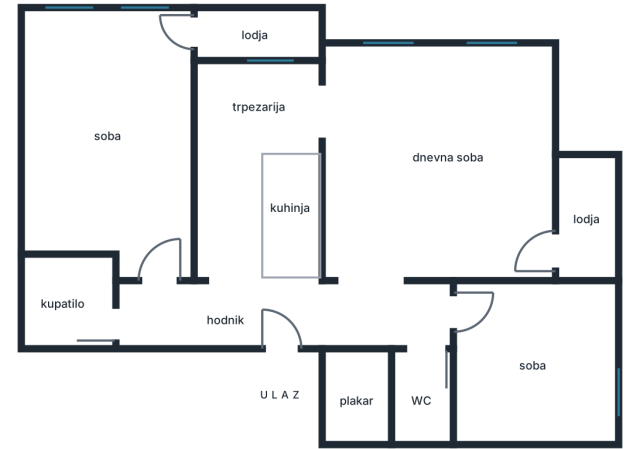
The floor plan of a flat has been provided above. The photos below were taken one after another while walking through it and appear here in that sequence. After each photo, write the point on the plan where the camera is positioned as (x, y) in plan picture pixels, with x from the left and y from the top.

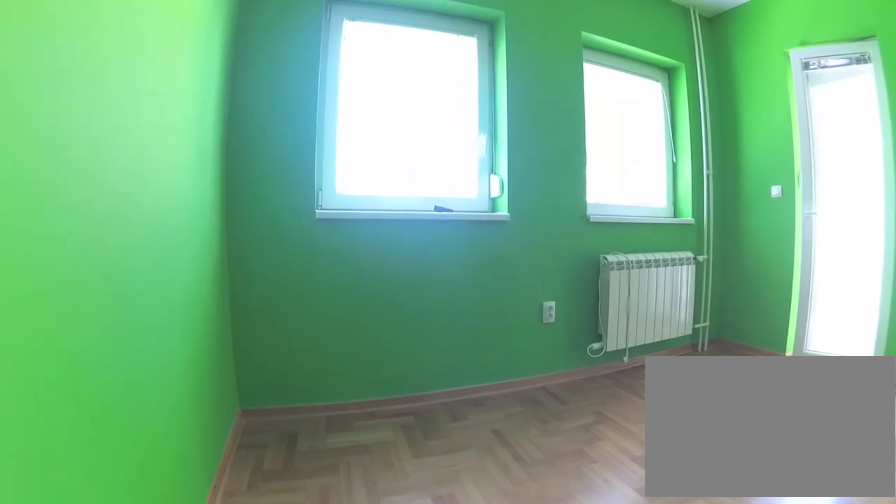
(62, 124)
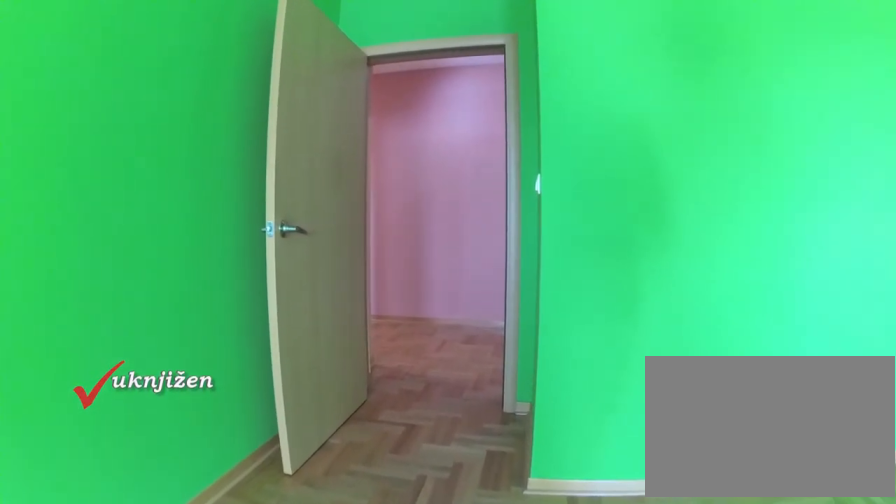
(129, 179)
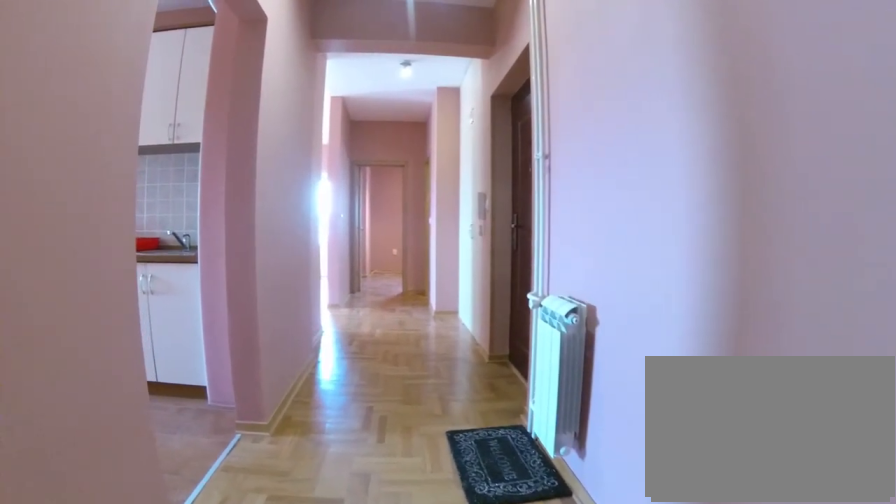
(152, 317)
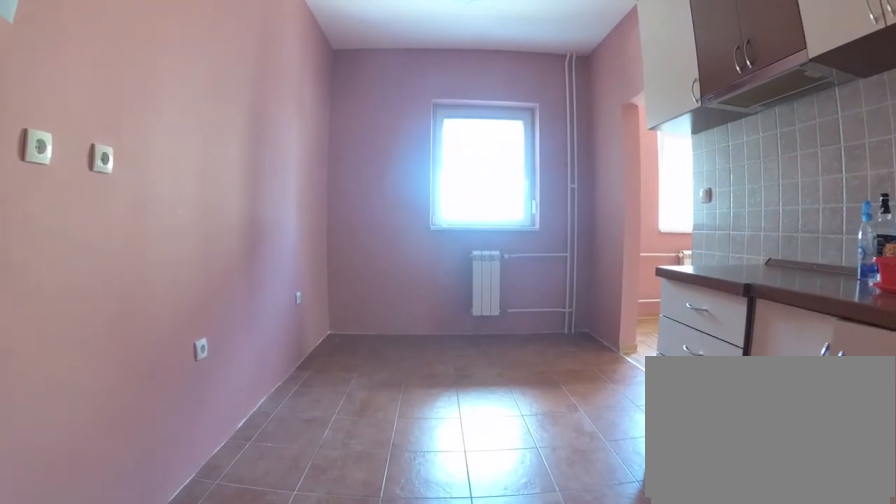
(231, 262)
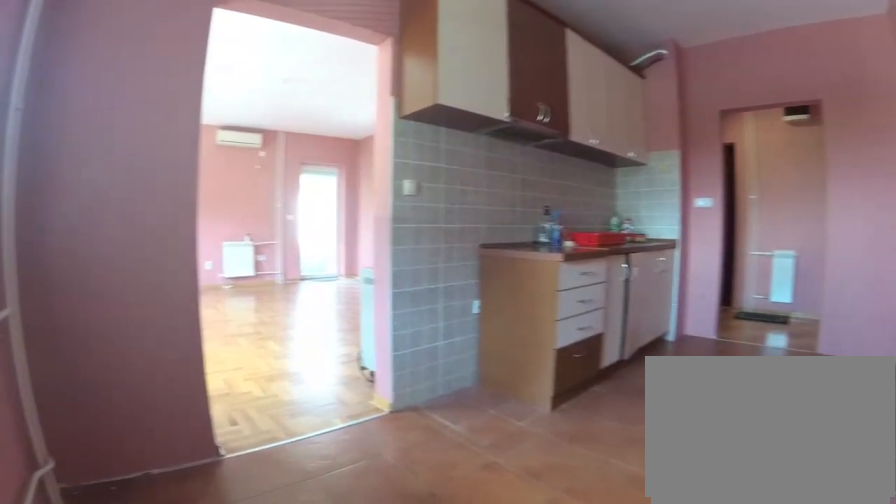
(214, 102)
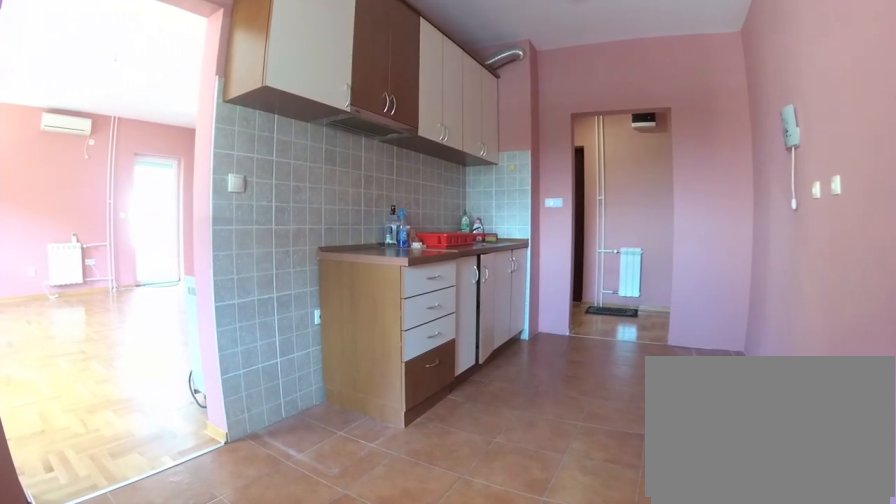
(220, 96)
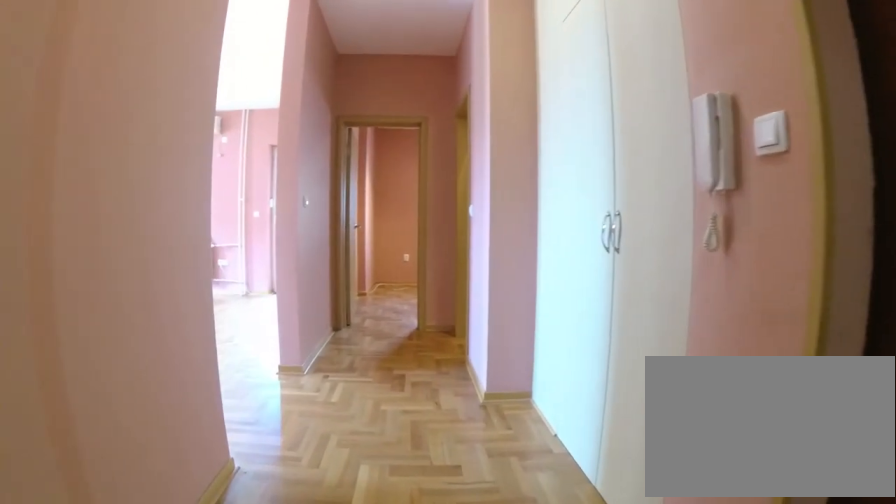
(243, 316)
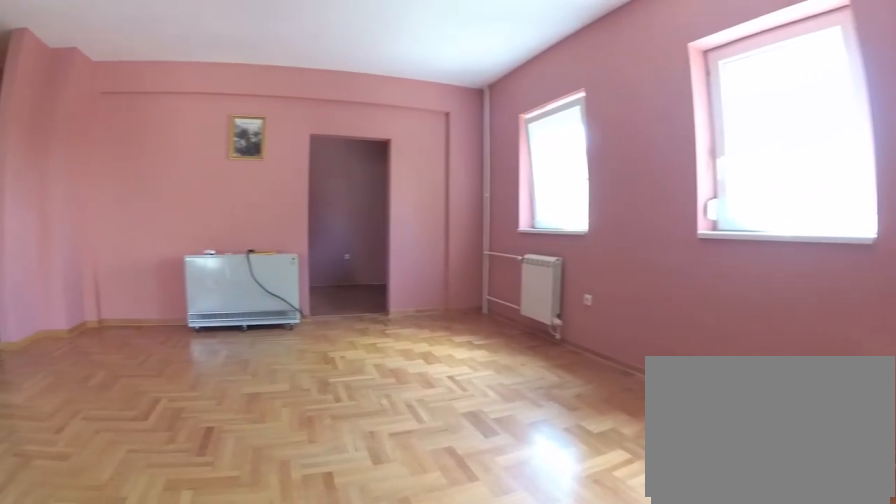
(537, 167)
